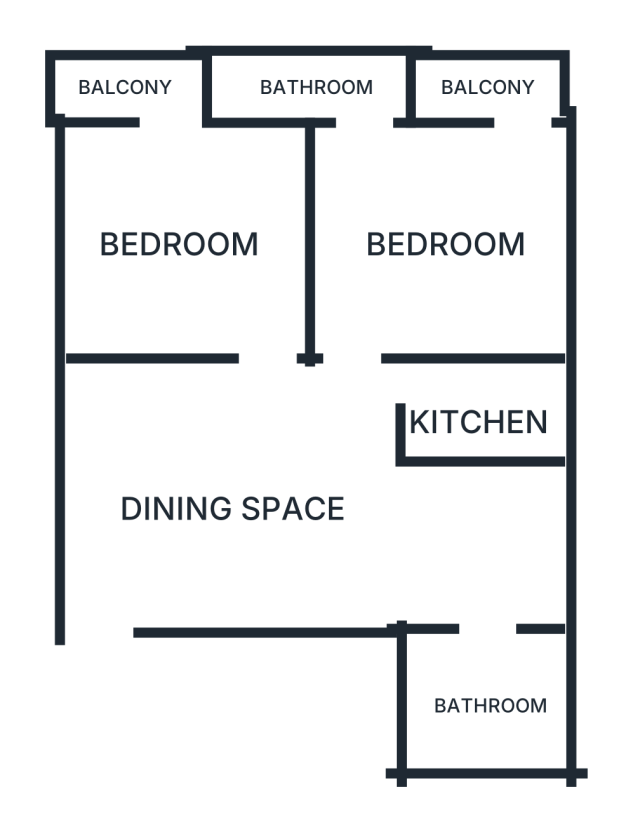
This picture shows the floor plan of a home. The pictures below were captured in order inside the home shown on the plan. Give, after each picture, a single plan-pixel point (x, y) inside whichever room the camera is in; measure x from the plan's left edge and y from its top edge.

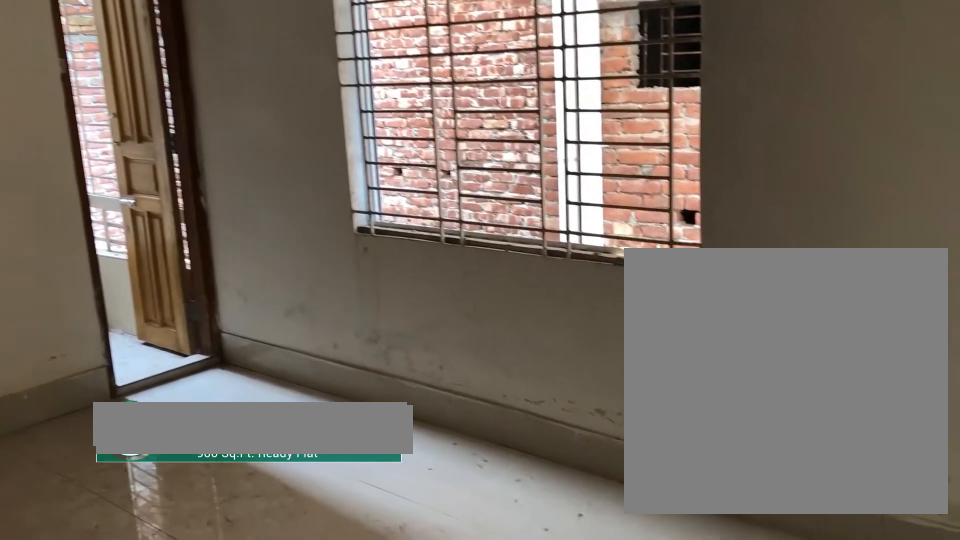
(450, 250)
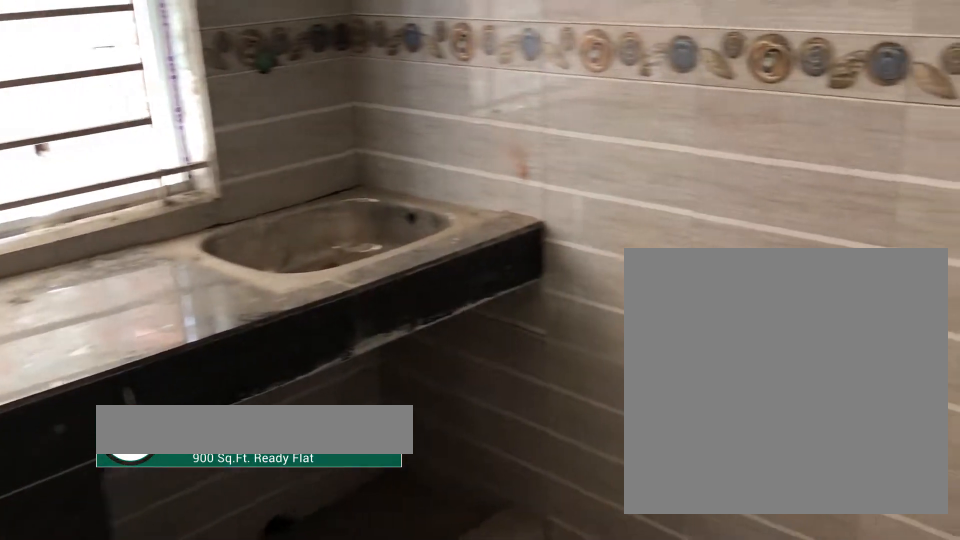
(477, 418)
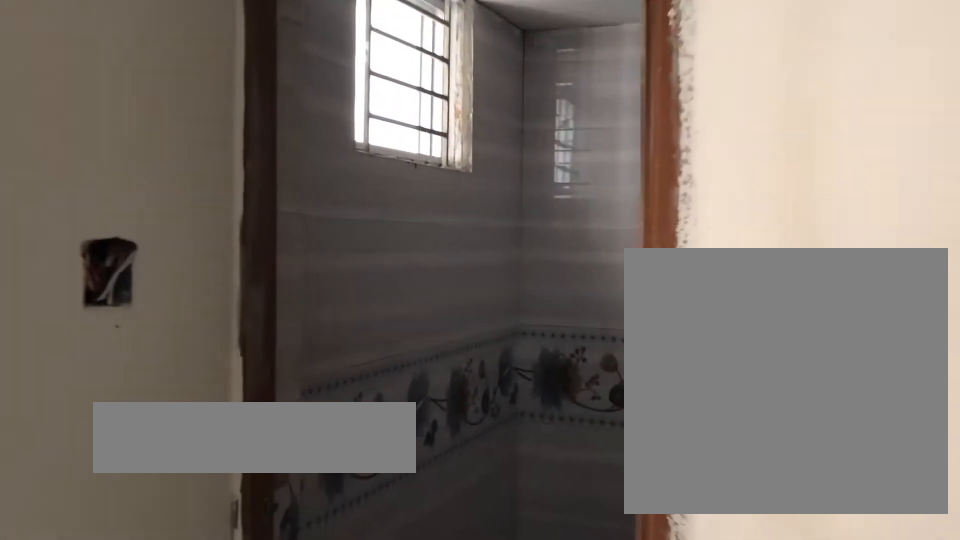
(477, 624)
